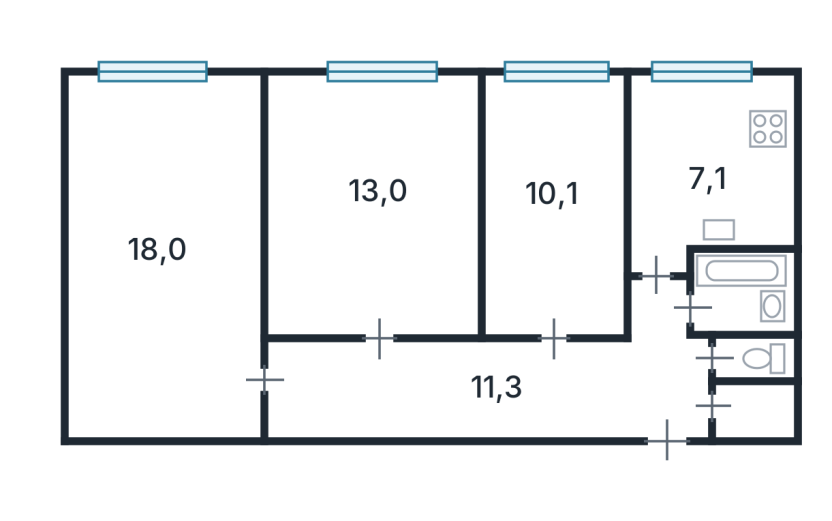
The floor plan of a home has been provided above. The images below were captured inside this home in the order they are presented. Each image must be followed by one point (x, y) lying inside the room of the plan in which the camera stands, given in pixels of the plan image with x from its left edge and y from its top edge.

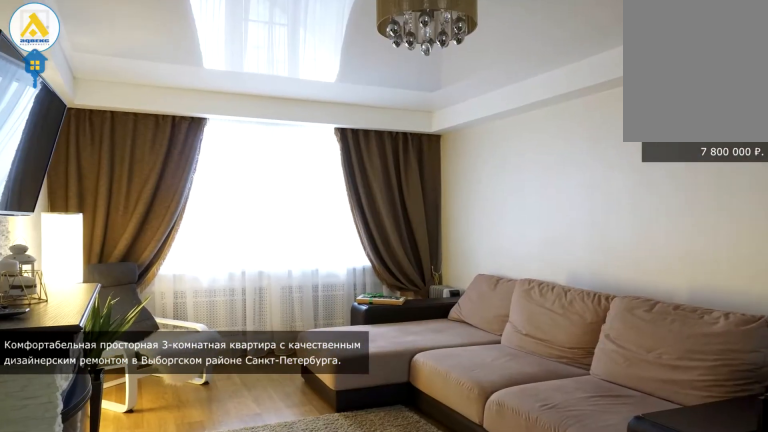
(165, 246)
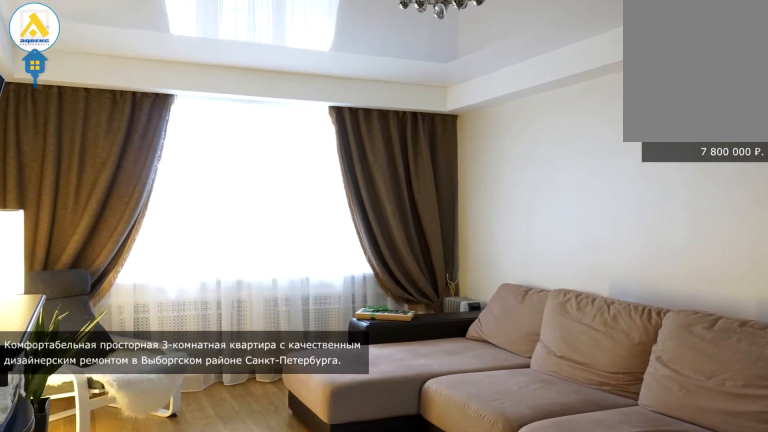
(165, 245)
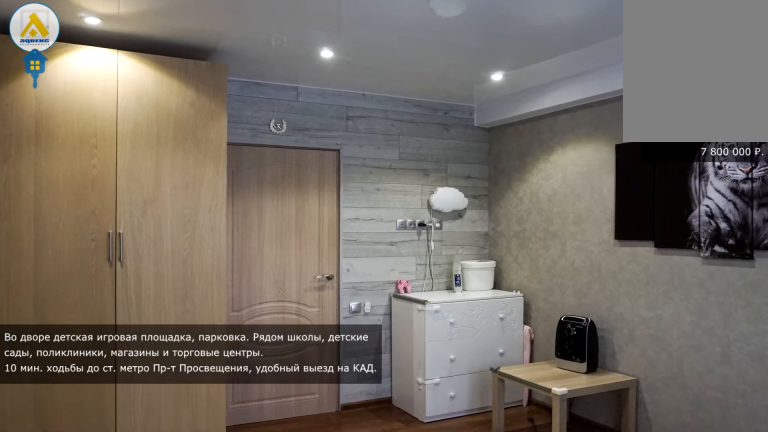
(370, 179)
